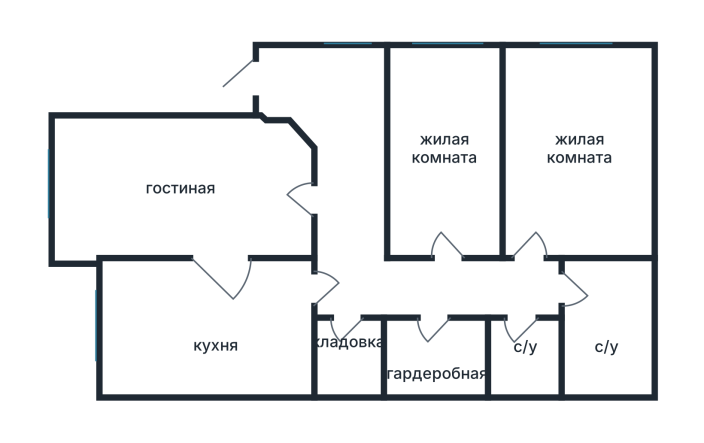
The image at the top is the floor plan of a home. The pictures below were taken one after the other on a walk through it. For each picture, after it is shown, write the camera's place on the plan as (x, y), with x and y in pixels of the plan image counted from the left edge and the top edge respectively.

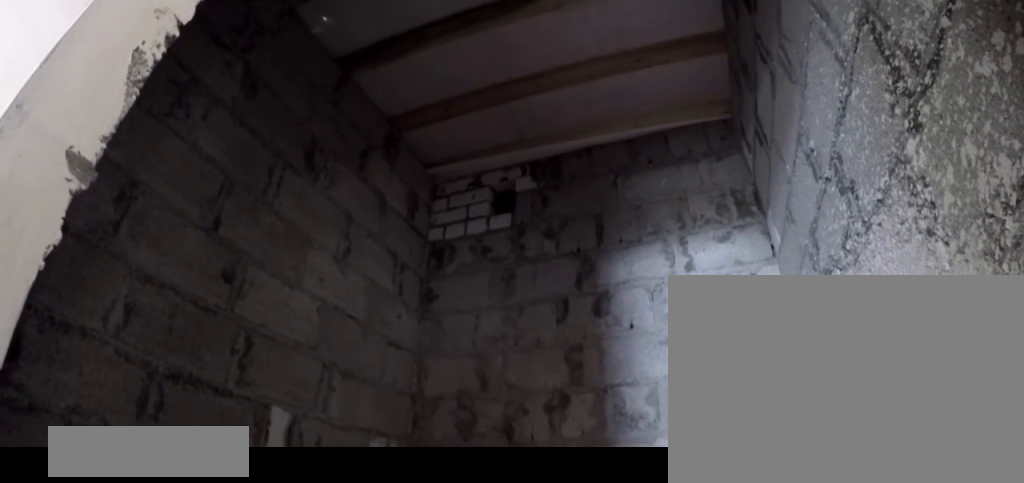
(522, 309)
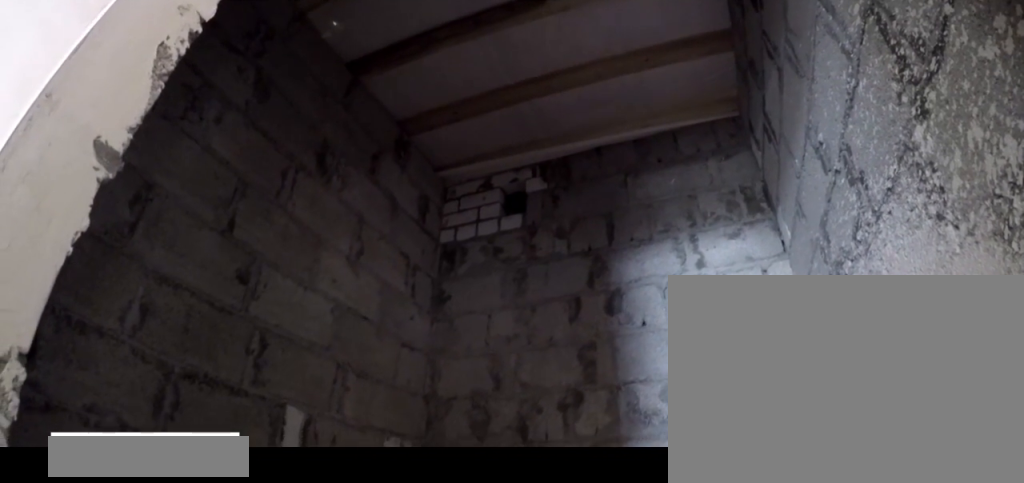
(522, 309)
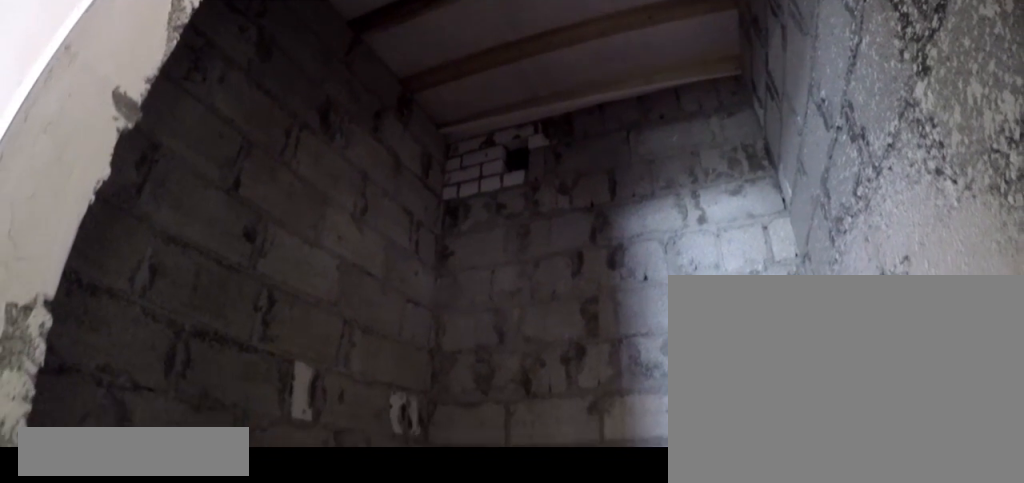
(522, 309)
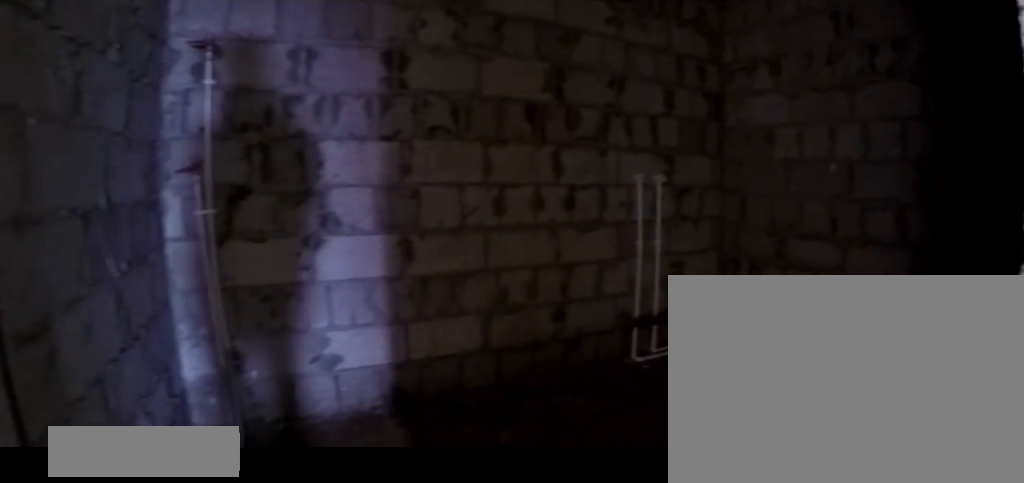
(605, 346)
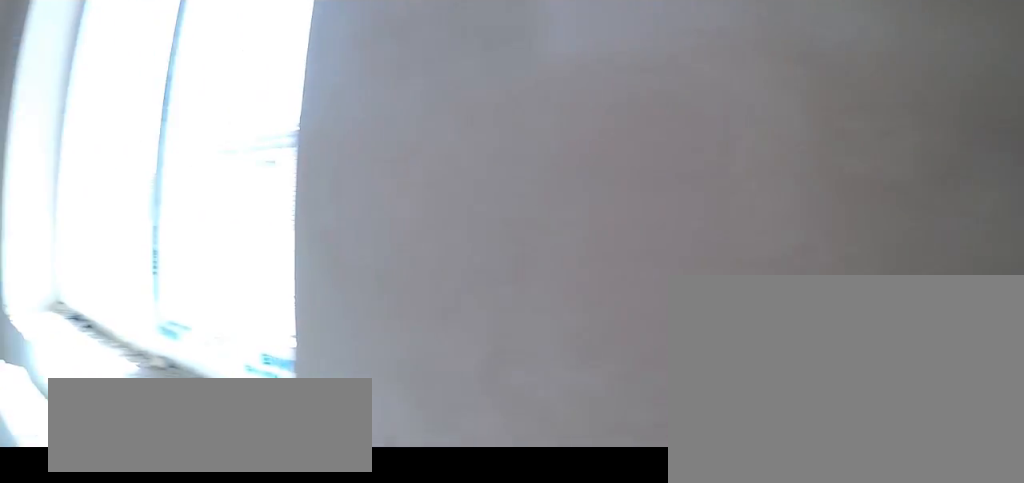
(630, 74)
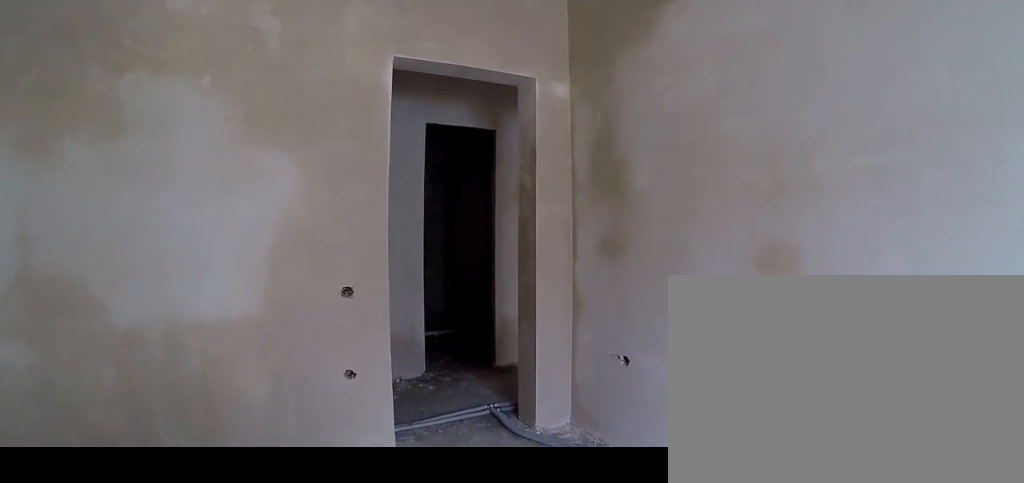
(577, 168)
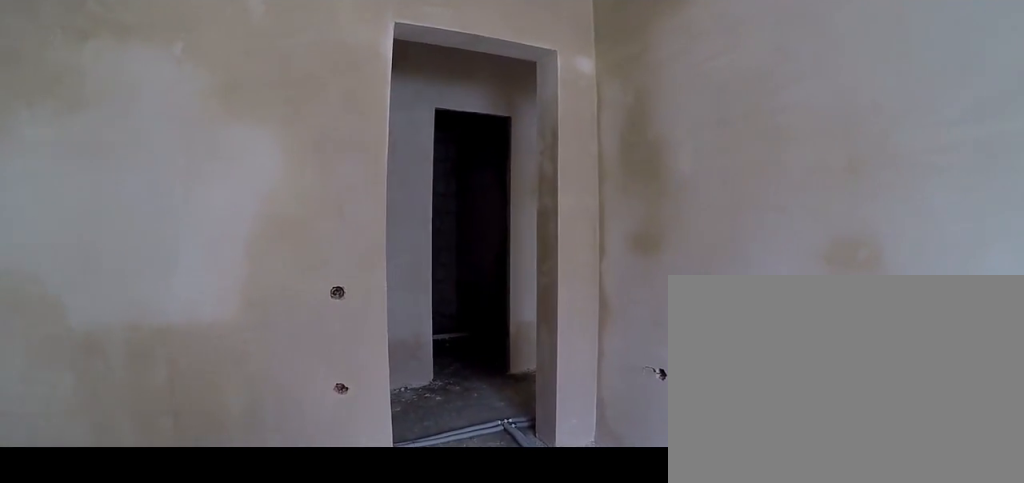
(569, 182)
